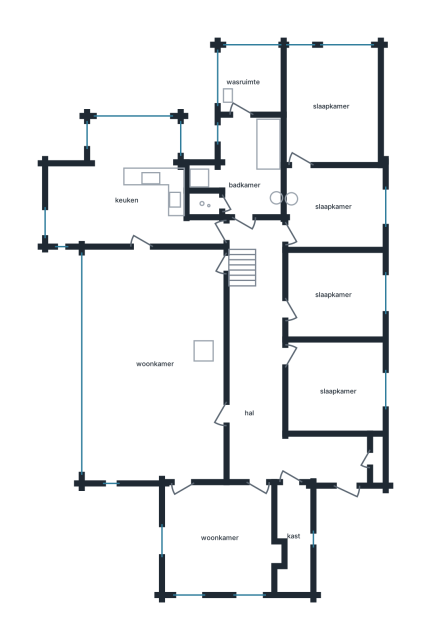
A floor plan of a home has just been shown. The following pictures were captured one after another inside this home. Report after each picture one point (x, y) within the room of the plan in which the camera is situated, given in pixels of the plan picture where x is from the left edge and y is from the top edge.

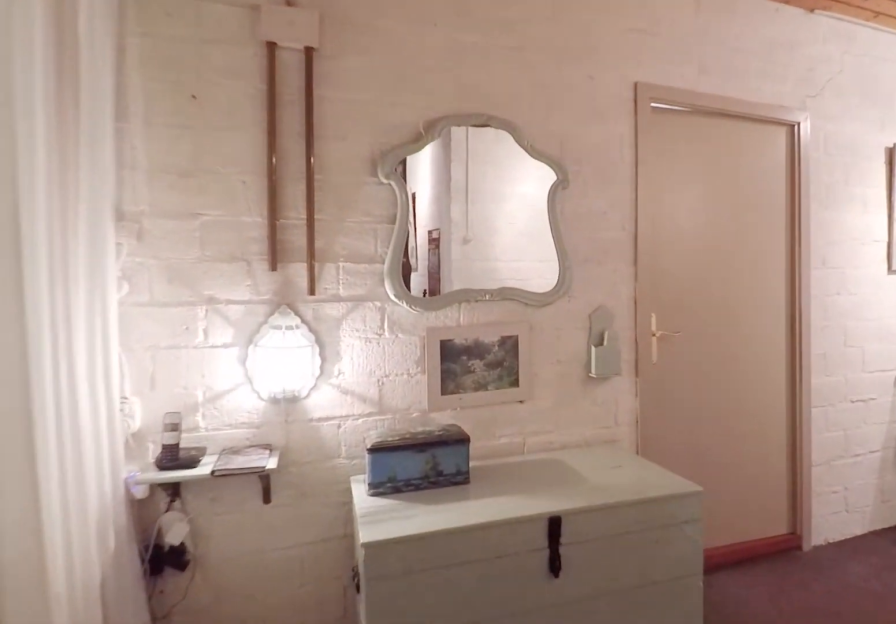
(272, 378)
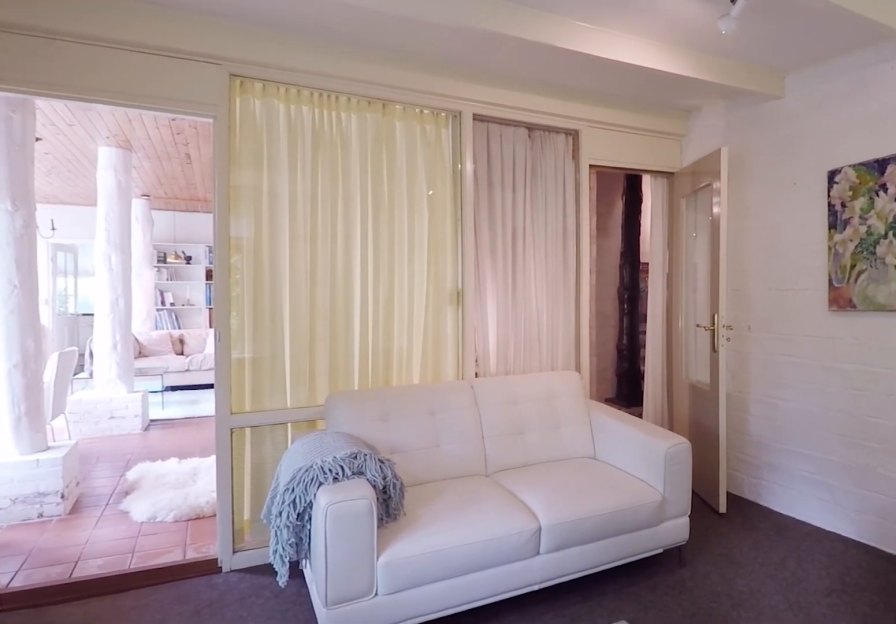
(219, 537)
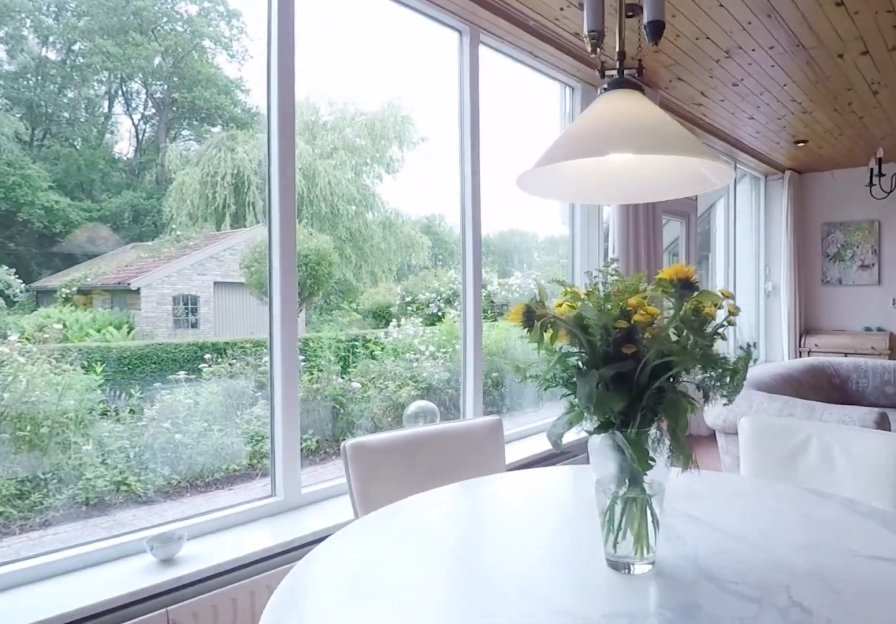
(155, 364)
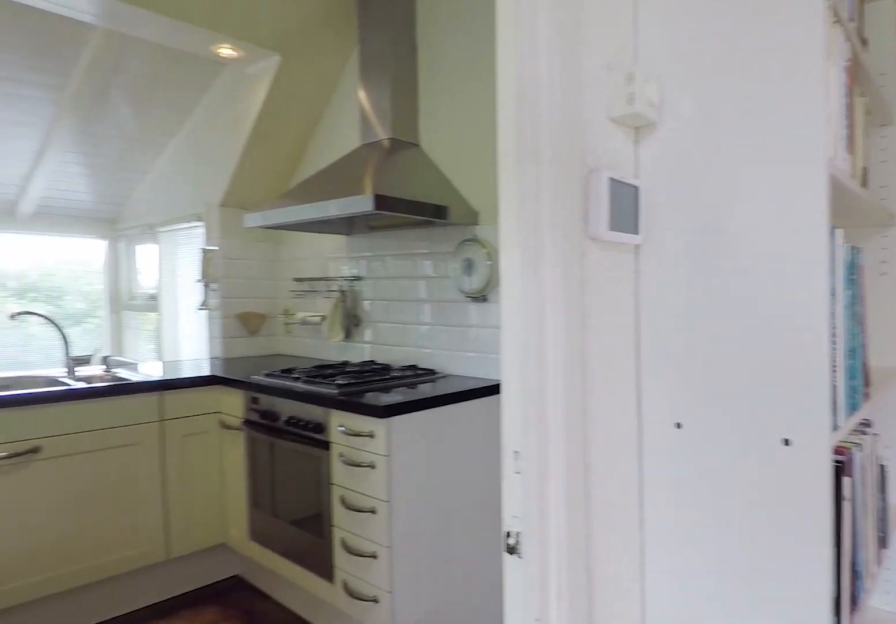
(155, 364)
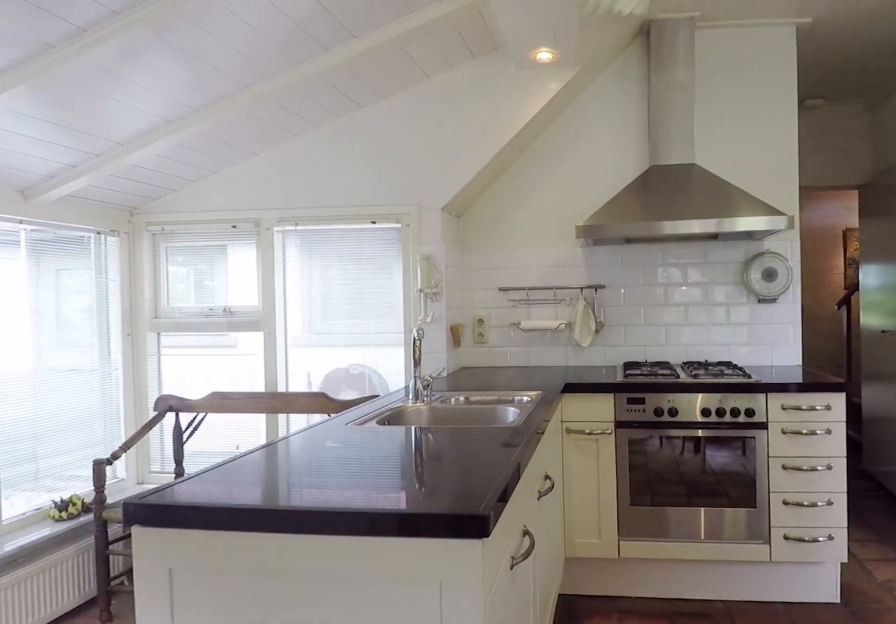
(127, 190)
